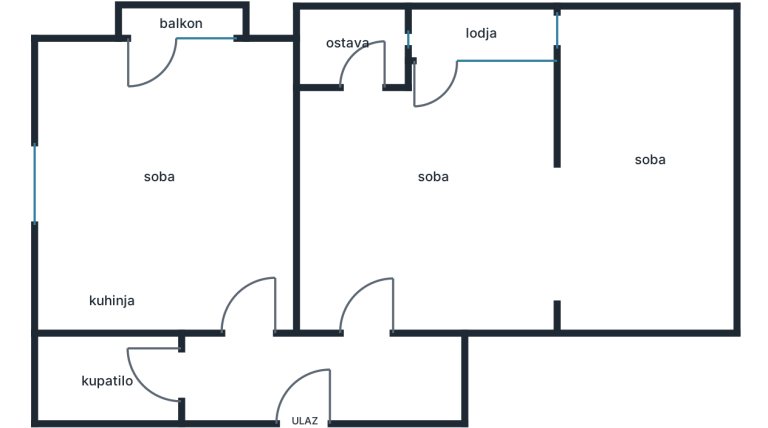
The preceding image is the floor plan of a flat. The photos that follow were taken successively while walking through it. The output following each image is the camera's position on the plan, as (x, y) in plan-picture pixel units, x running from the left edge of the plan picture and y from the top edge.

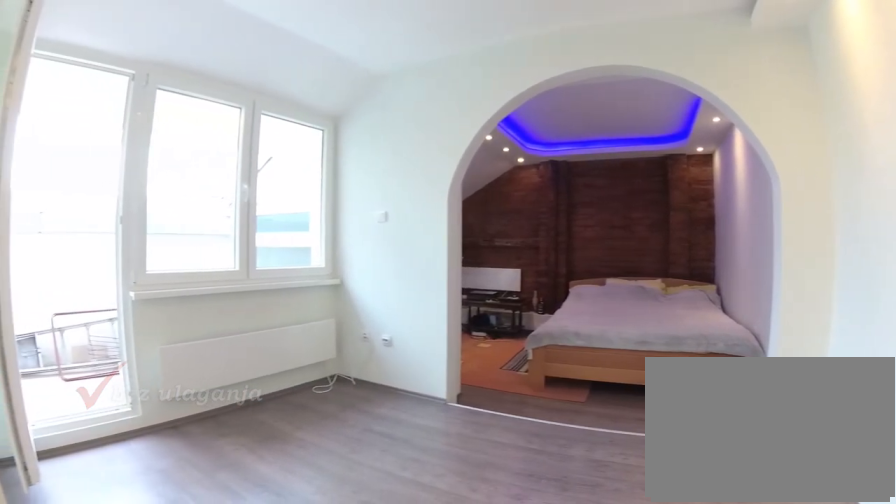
(423, 228)
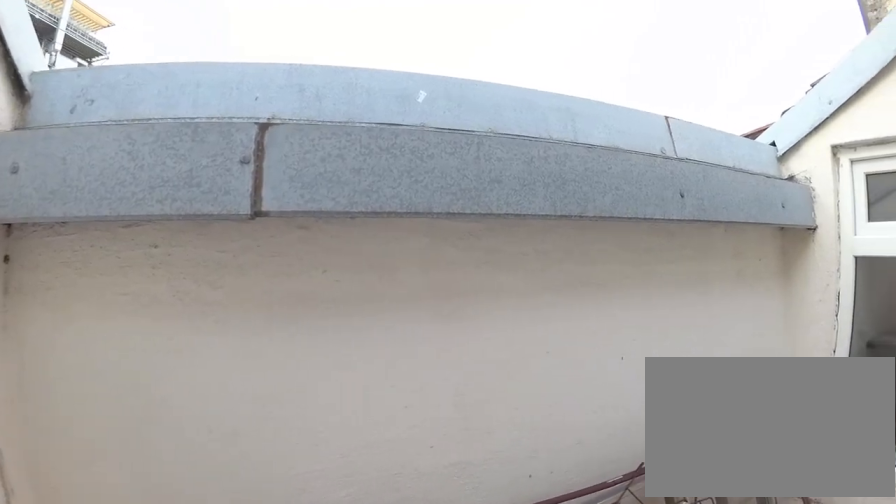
(436, 39)
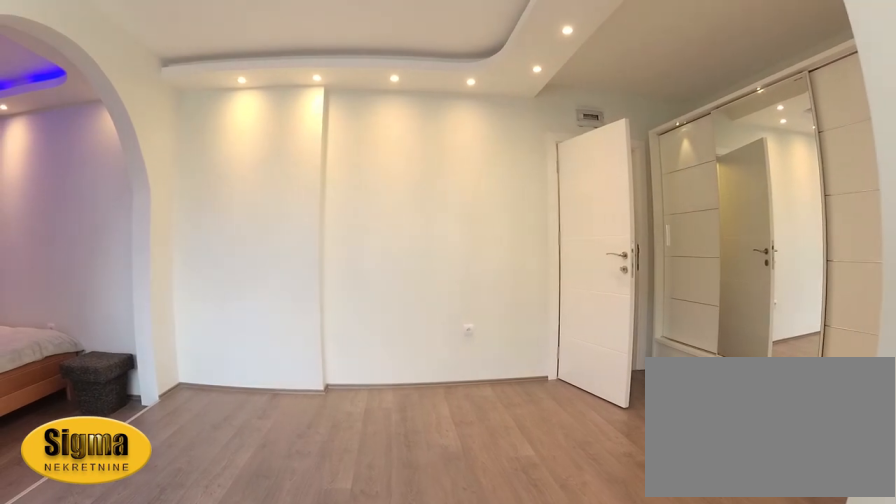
(436, 80)
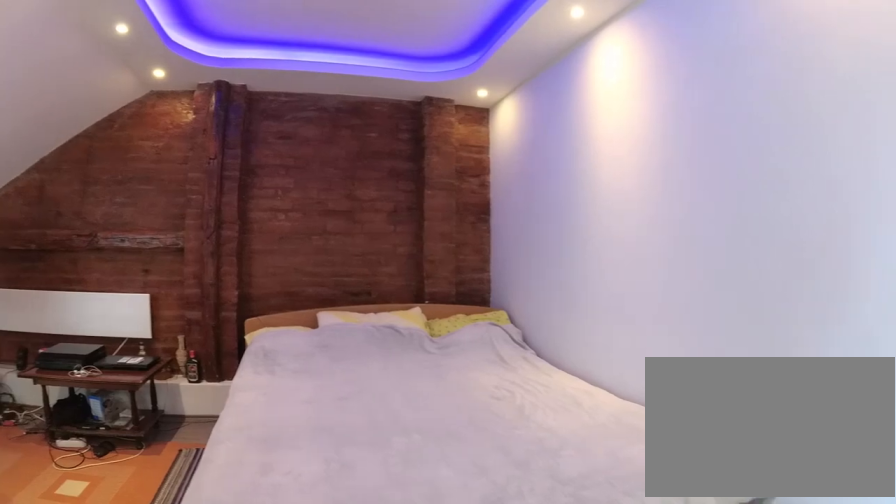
(502, 187)
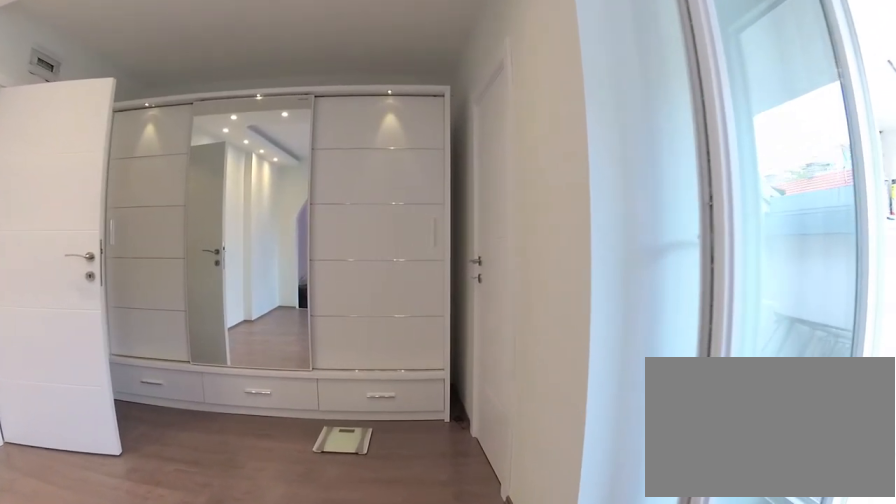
(485, 155)
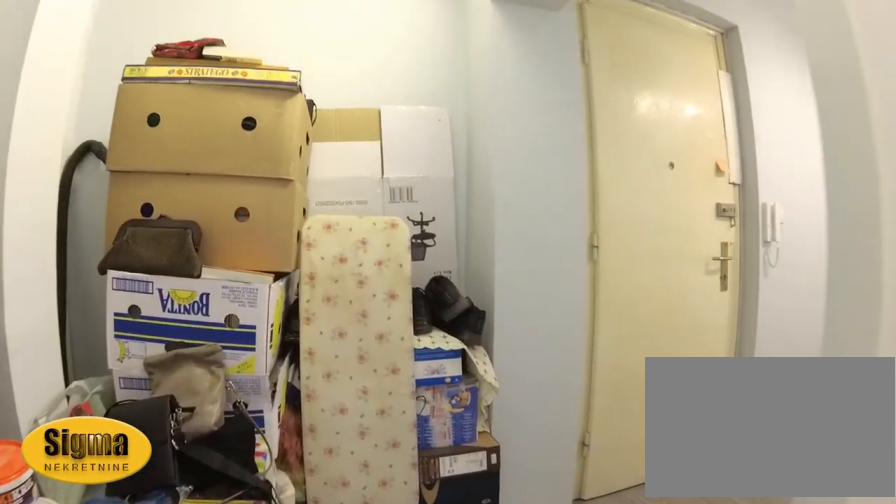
(369, 285)
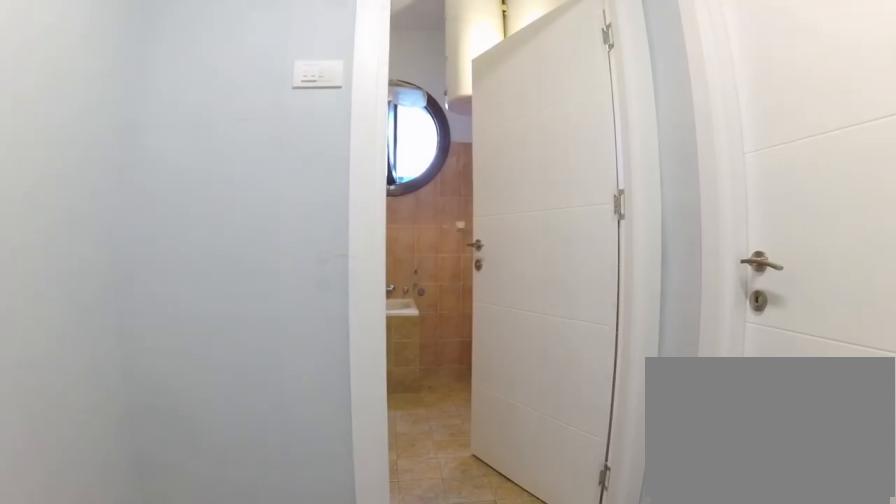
(286, 374)
